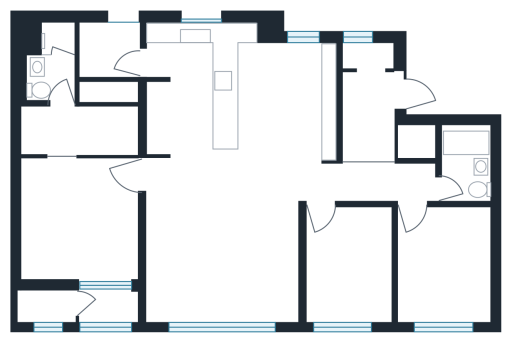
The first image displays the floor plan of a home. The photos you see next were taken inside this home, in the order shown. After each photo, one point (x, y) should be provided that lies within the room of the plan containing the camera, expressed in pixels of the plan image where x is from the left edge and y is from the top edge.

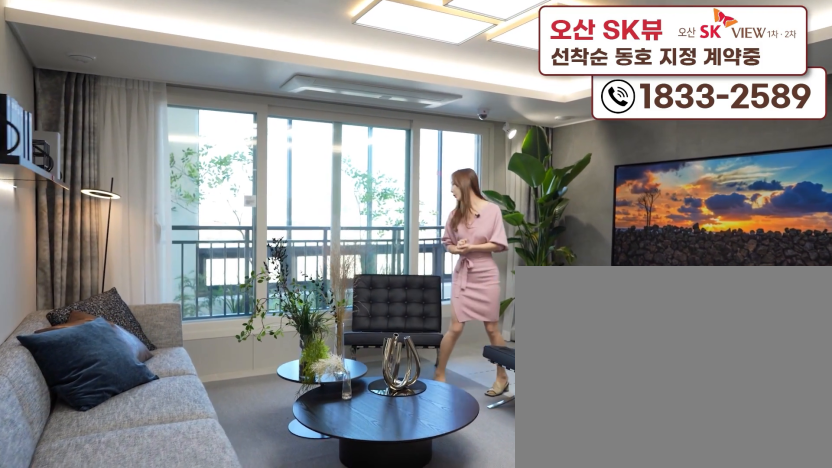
(224, 282)
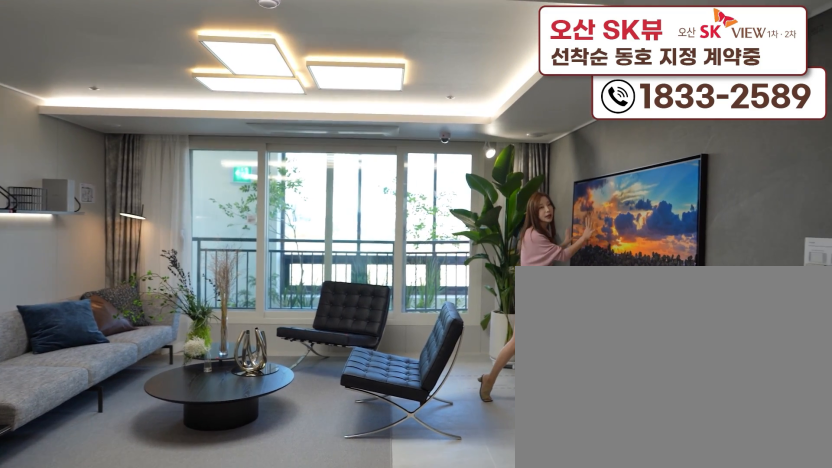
(224, 281)
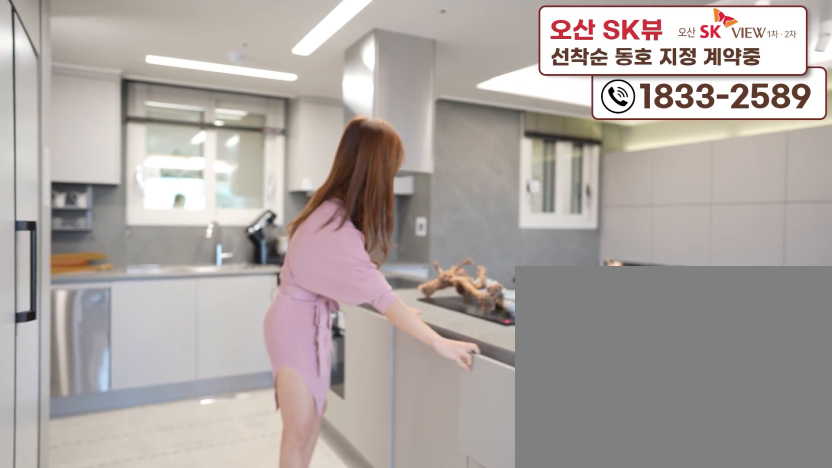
(204, 162)
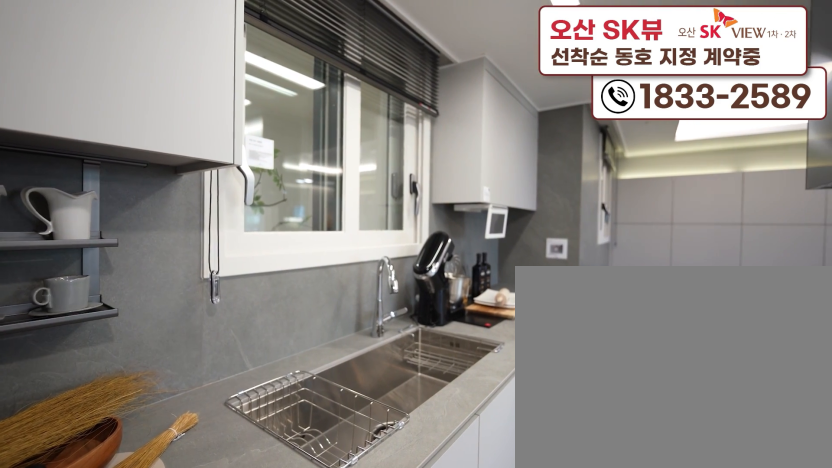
(204, 162)
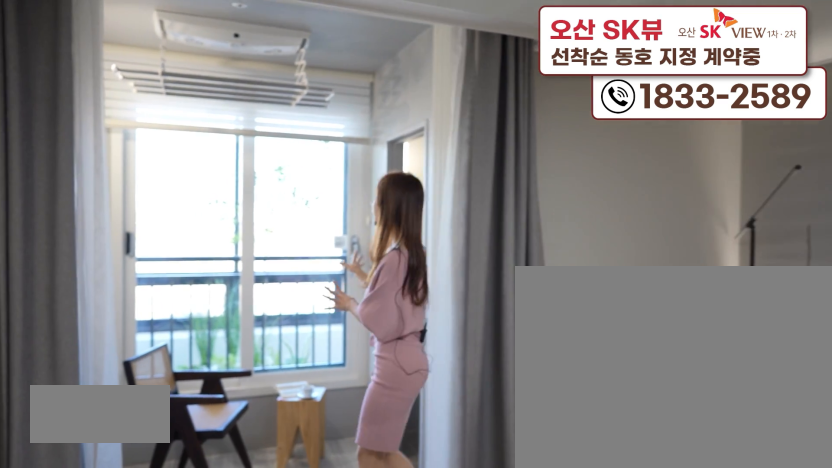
(81, 254)
